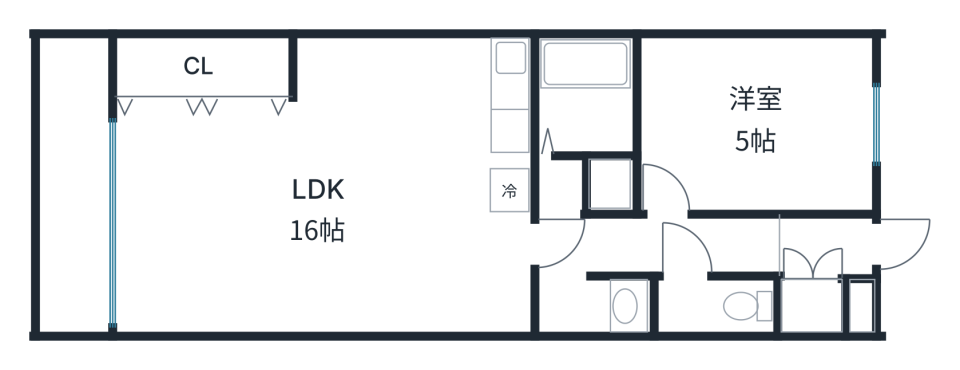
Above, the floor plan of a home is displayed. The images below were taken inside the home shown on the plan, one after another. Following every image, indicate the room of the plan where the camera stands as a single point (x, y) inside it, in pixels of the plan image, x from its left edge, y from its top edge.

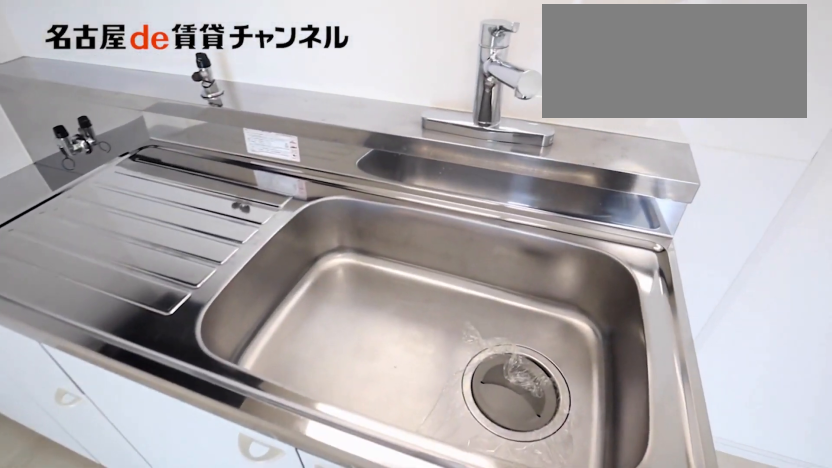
(501, 119)
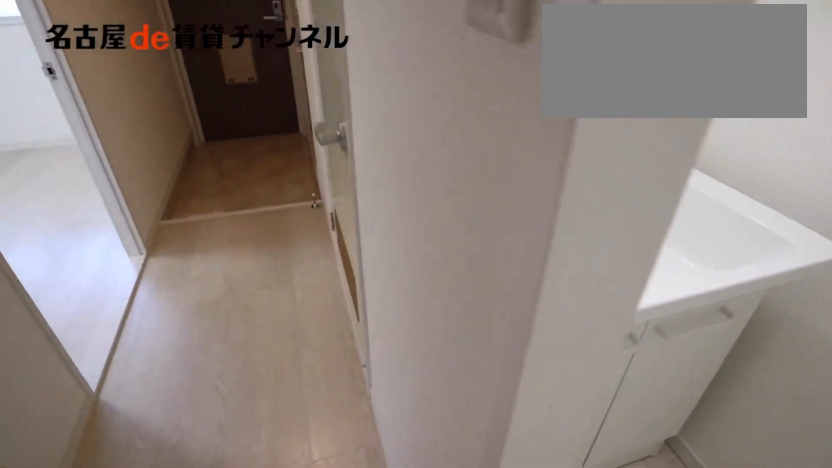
(595, 303)
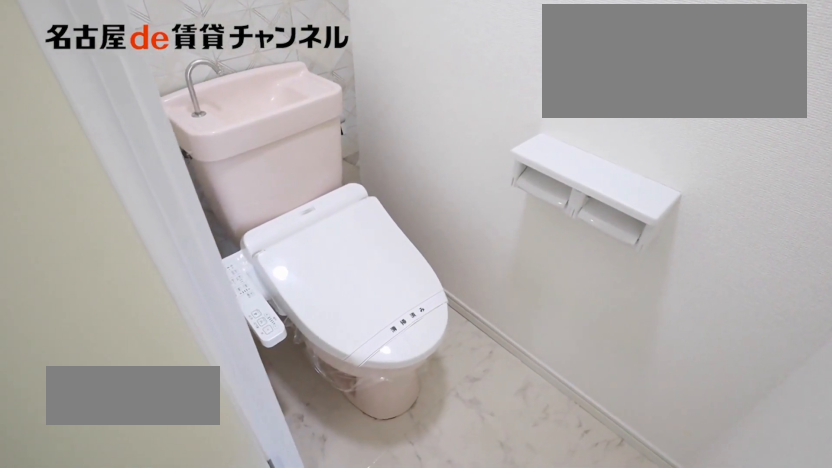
(716, 303)
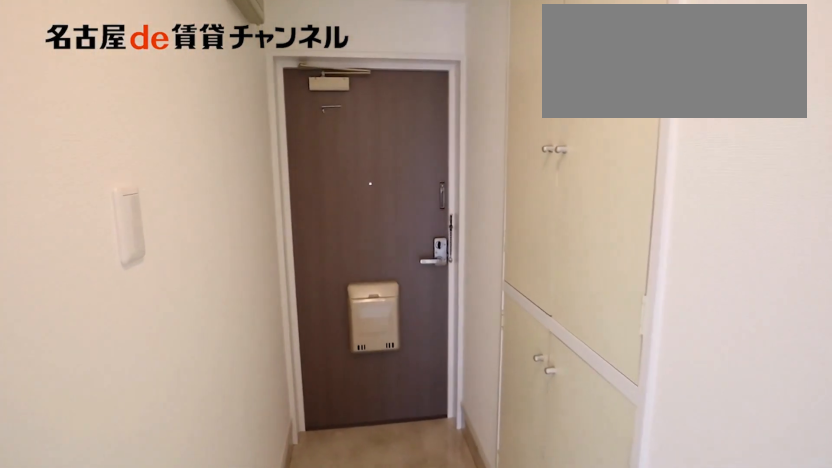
(828, 276)
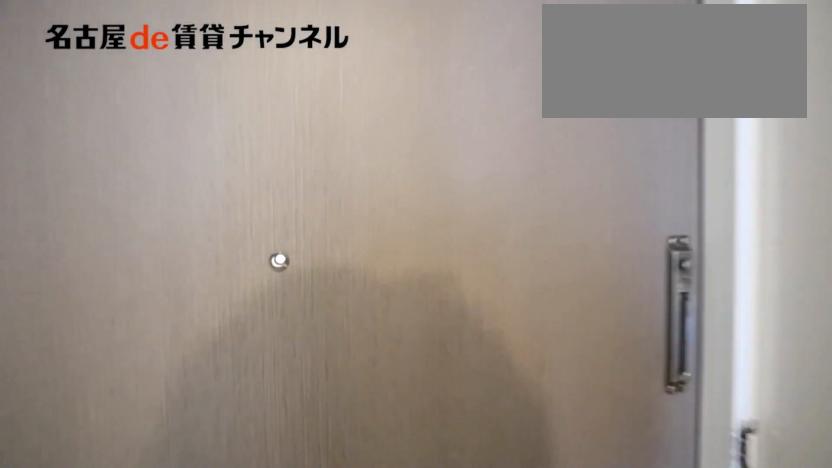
(828, 276)
